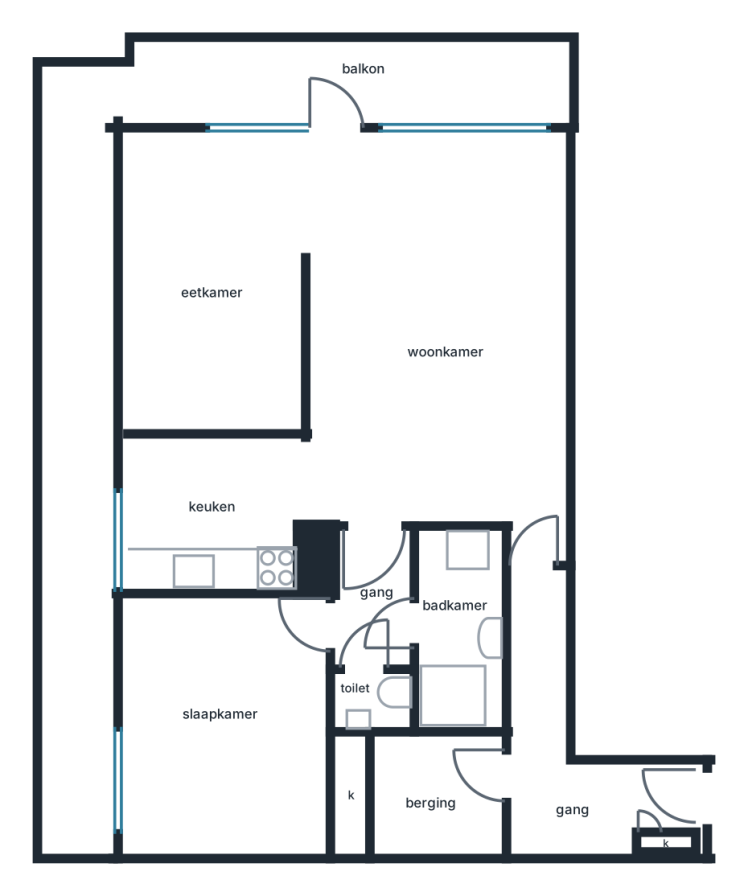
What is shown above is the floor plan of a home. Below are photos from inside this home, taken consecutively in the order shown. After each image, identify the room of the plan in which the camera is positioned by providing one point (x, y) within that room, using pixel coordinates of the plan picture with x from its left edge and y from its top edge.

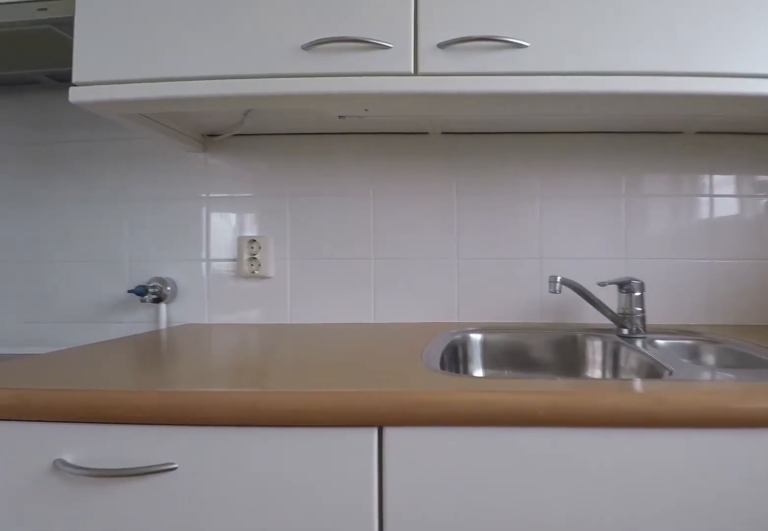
(211, 566)
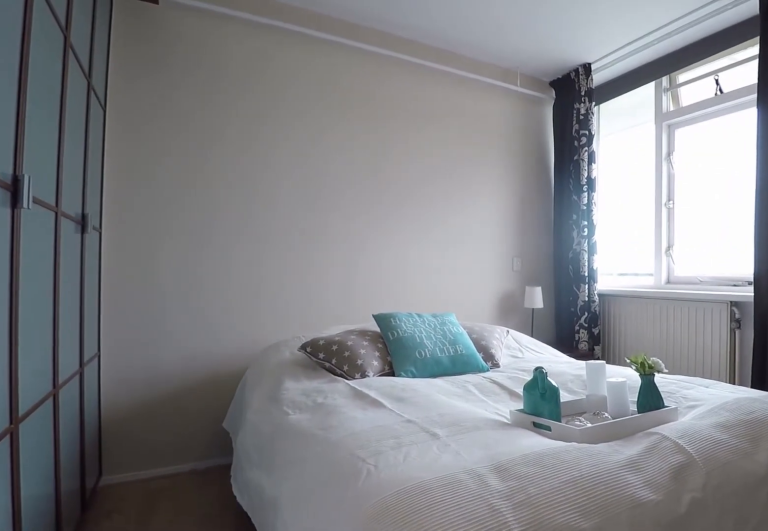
(228, 726)
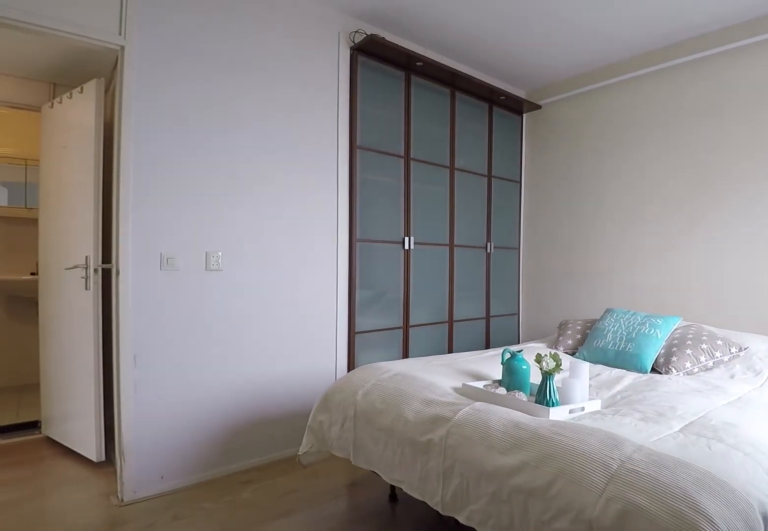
(228, 726)
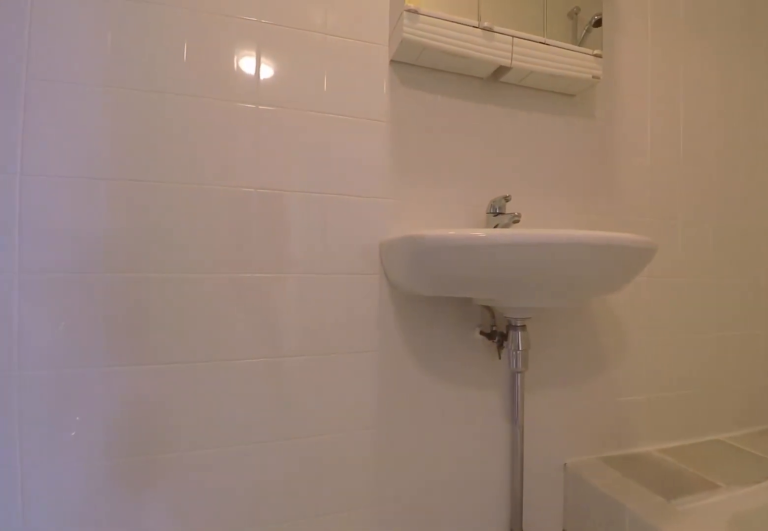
(467, 642)
